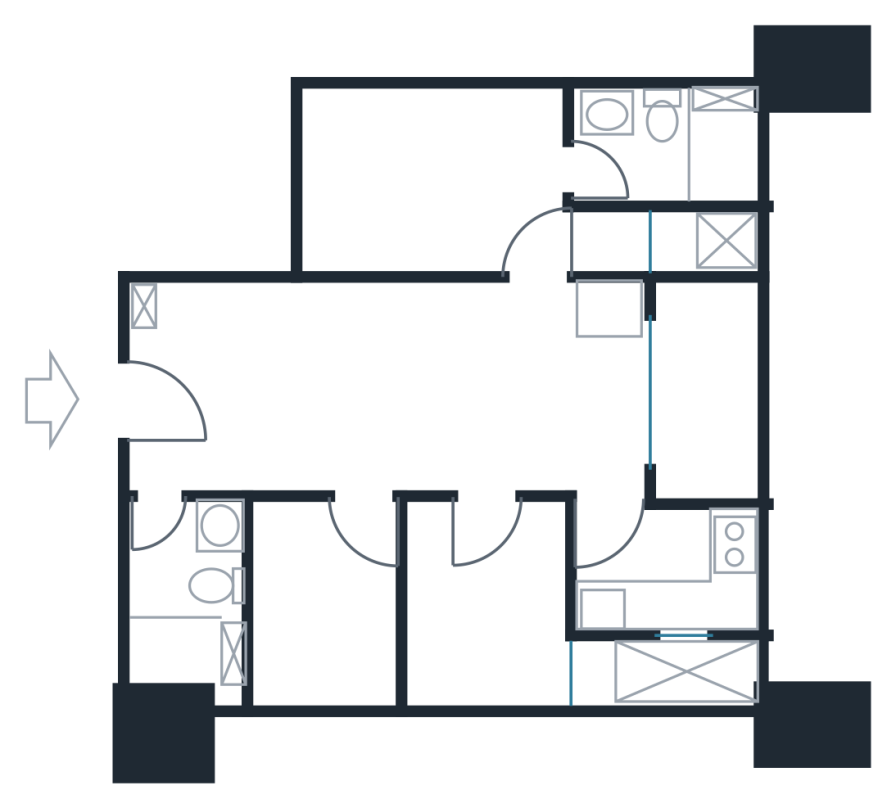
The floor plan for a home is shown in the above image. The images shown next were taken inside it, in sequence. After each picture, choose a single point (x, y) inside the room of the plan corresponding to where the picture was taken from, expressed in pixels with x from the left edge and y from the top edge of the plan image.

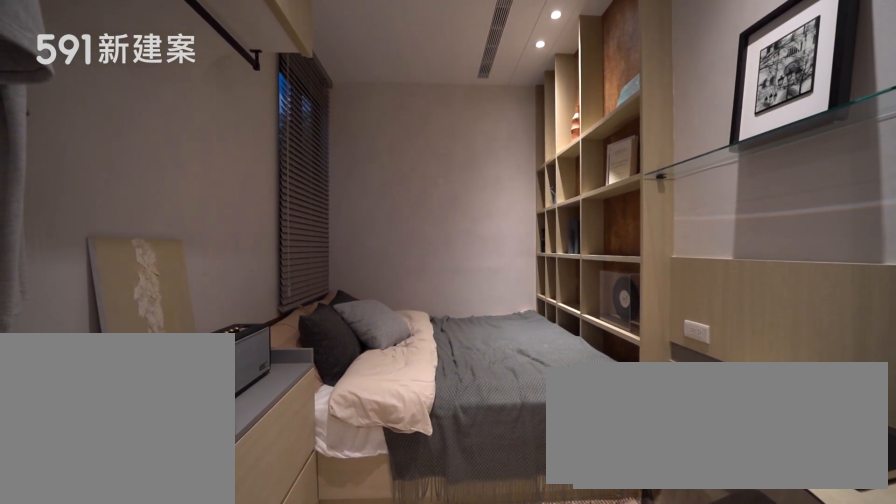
(484, 609)
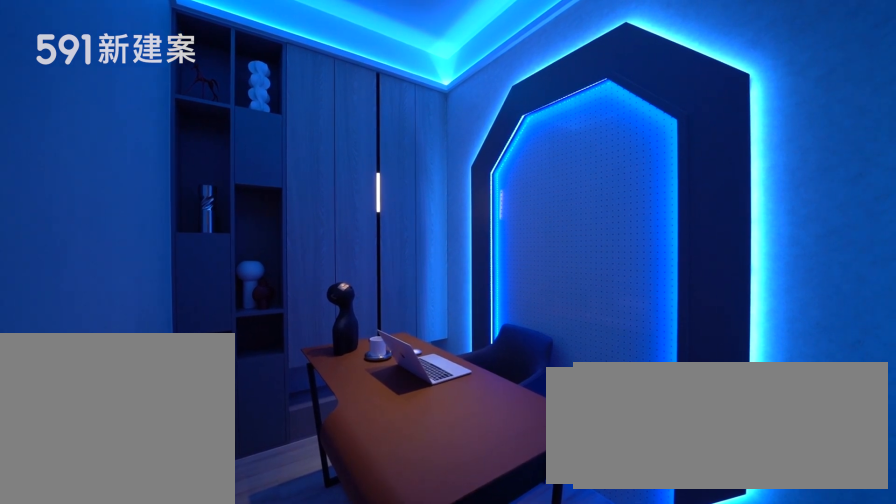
(320, 603)
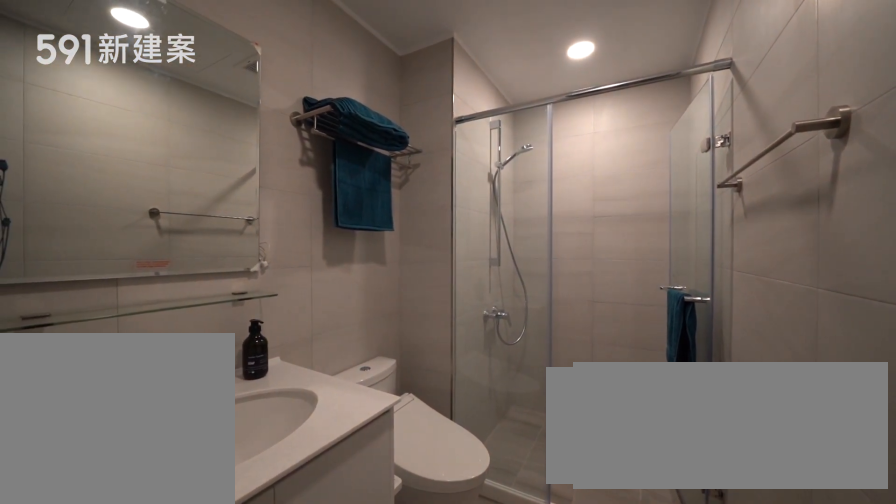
(186, 588)
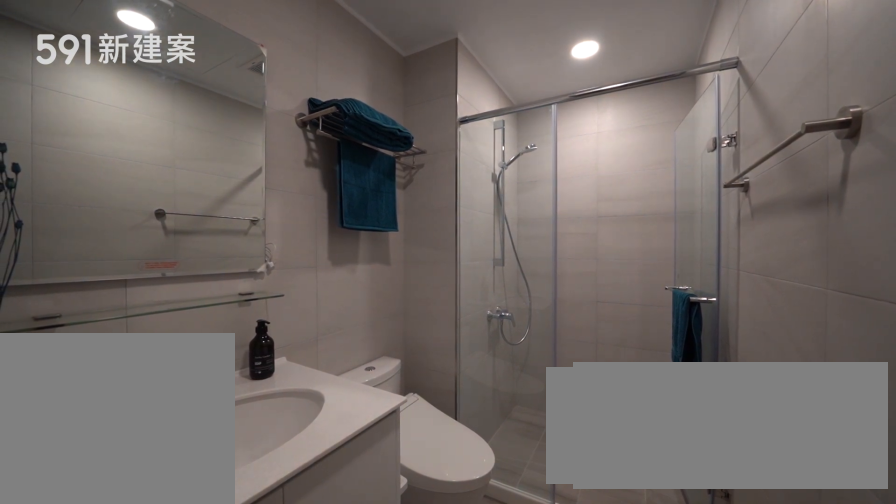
(186, 588)
